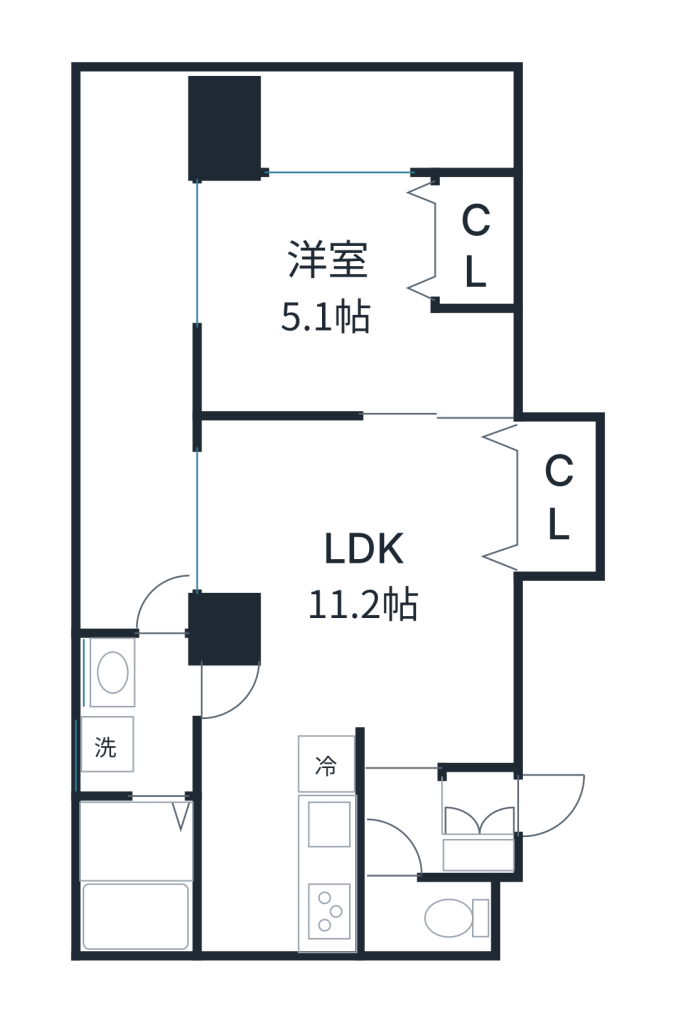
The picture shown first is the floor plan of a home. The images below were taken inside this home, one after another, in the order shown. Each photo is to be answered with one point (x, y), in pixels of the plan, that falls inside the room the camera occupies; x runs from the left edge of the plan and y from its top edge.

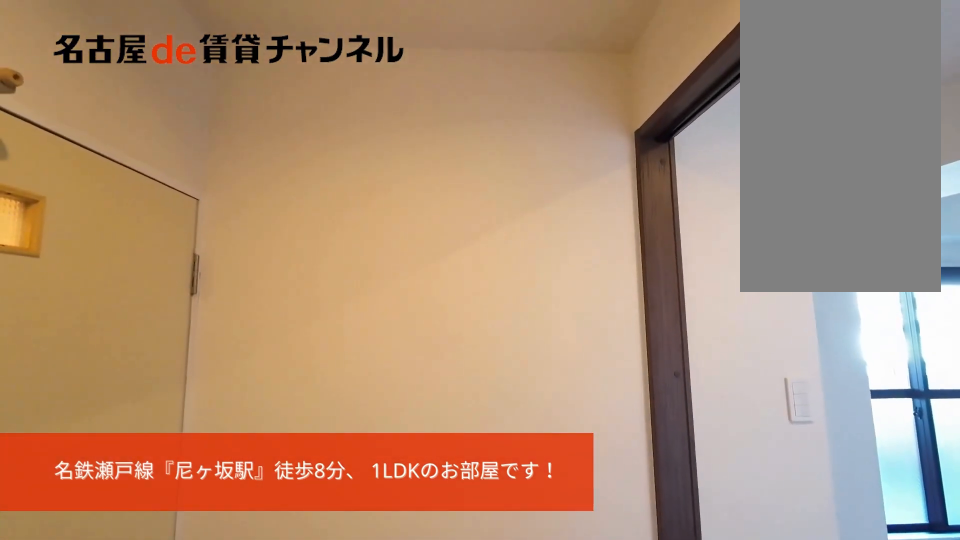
(444, 820)
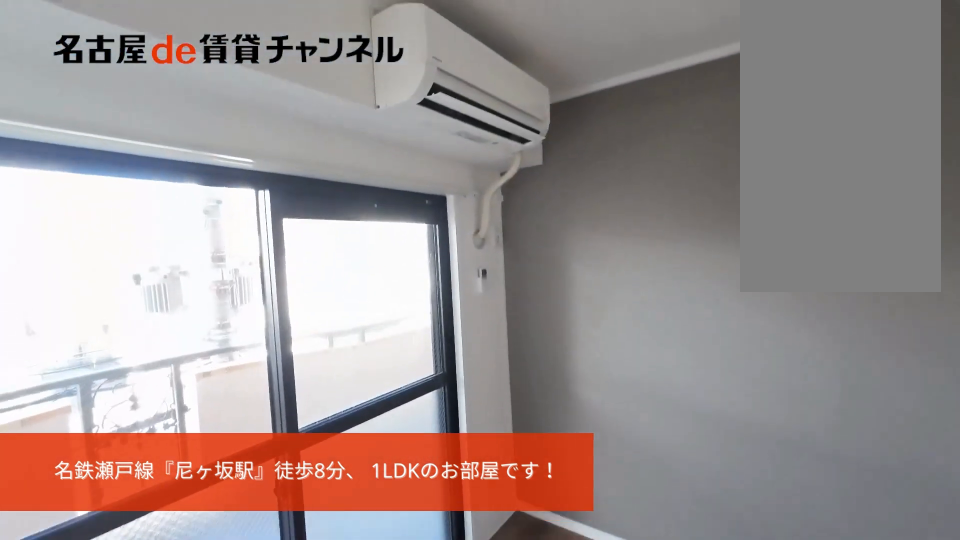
(357, 635)
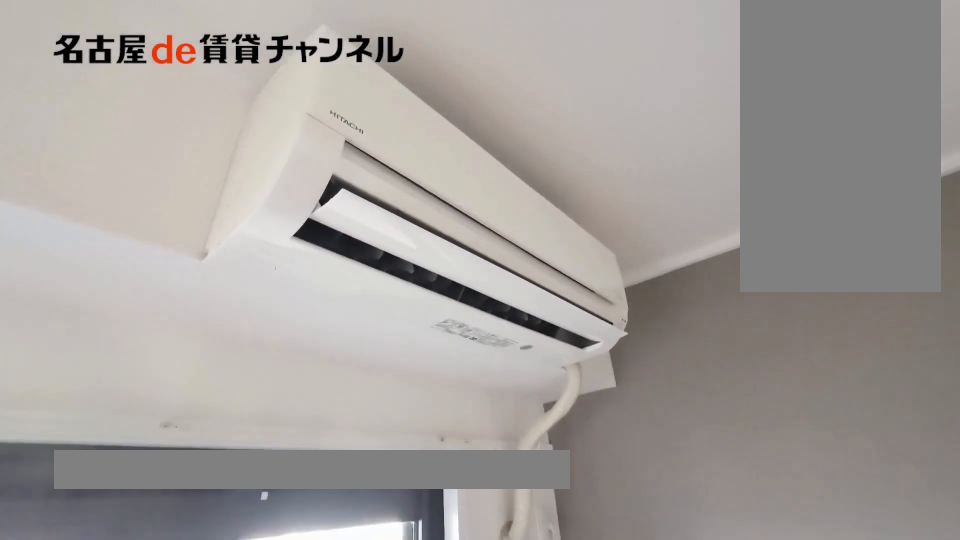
(357, 635)
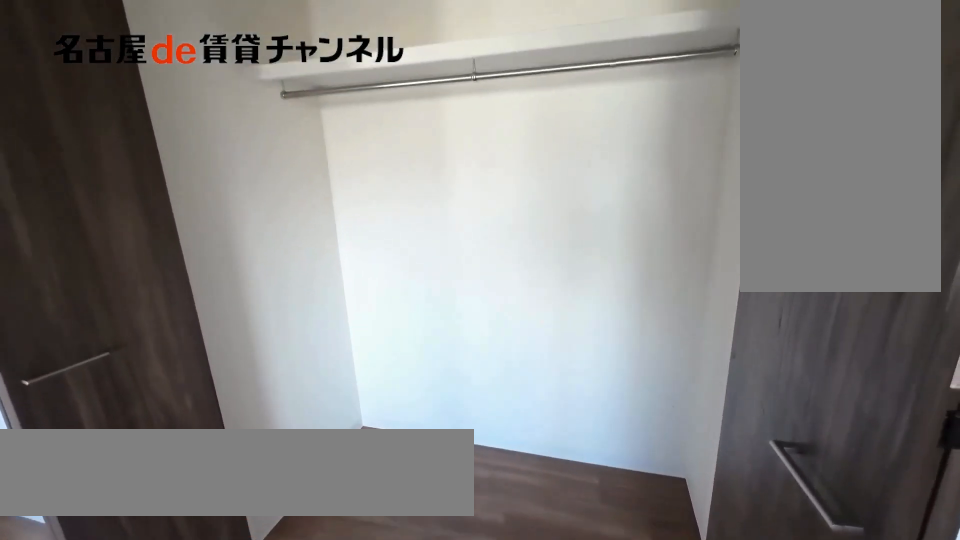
(554, 496)
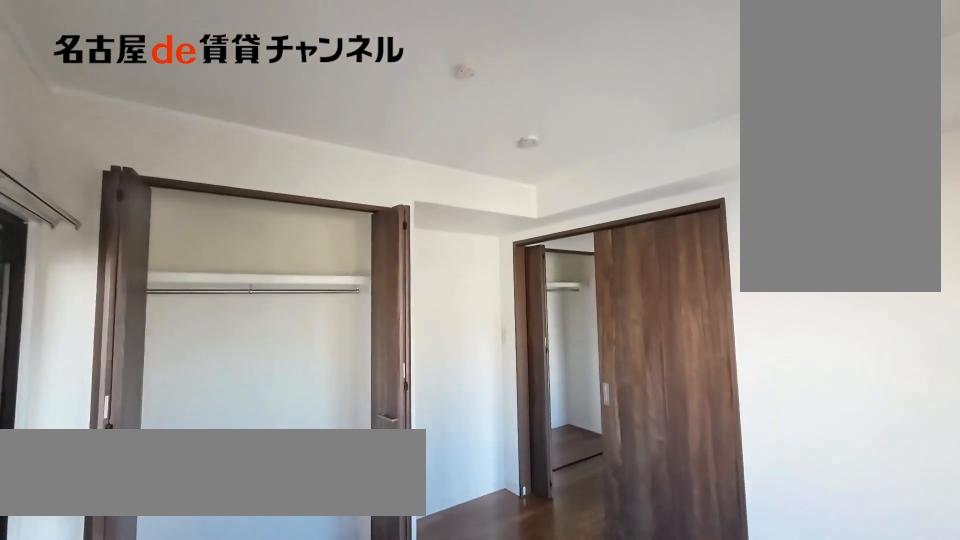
(357, 295)
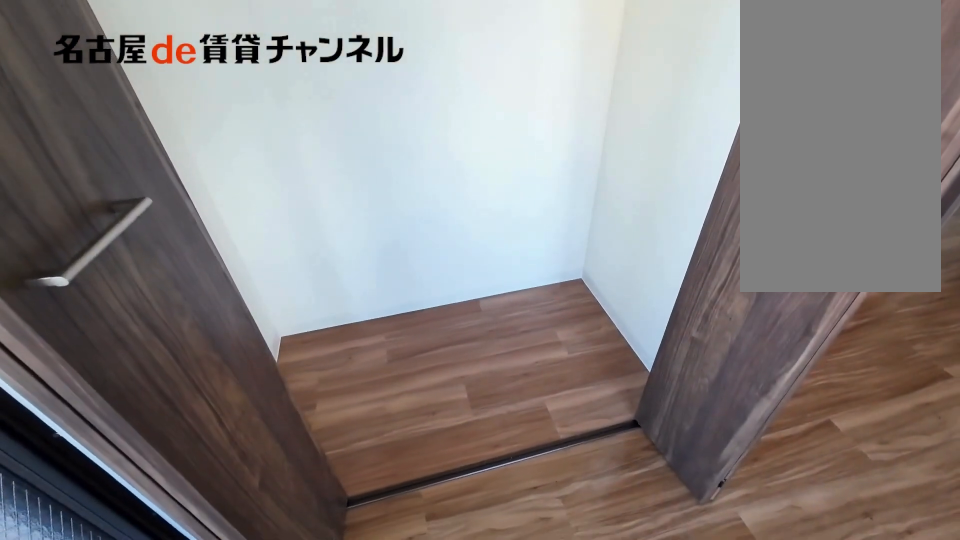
(478, 242)
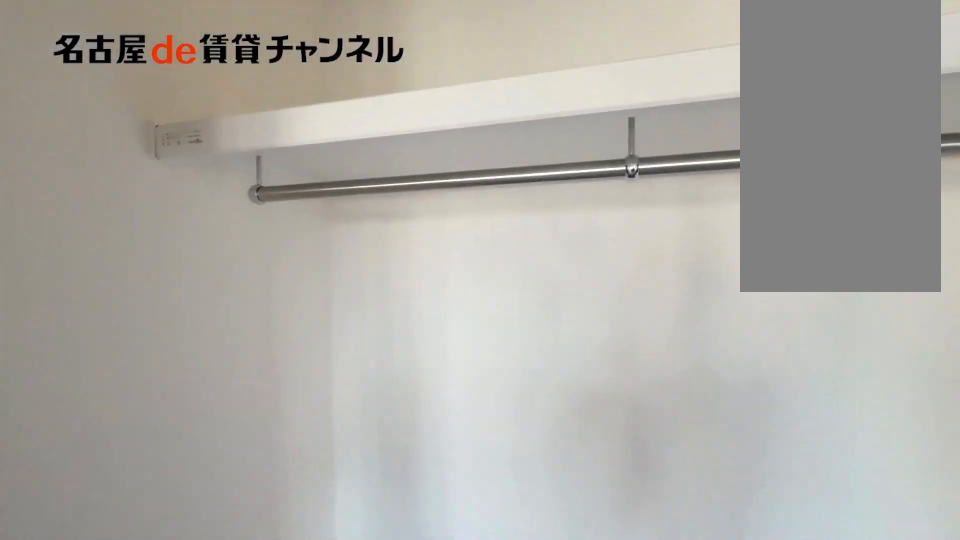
(478, 242)
